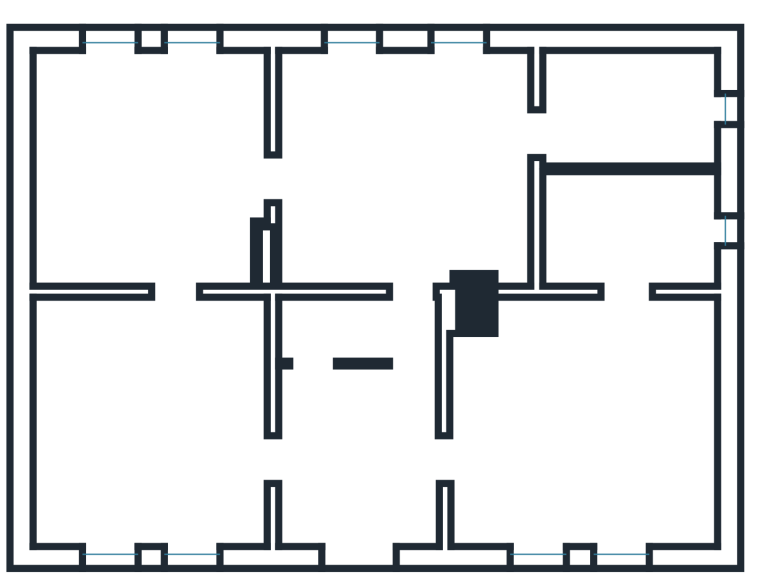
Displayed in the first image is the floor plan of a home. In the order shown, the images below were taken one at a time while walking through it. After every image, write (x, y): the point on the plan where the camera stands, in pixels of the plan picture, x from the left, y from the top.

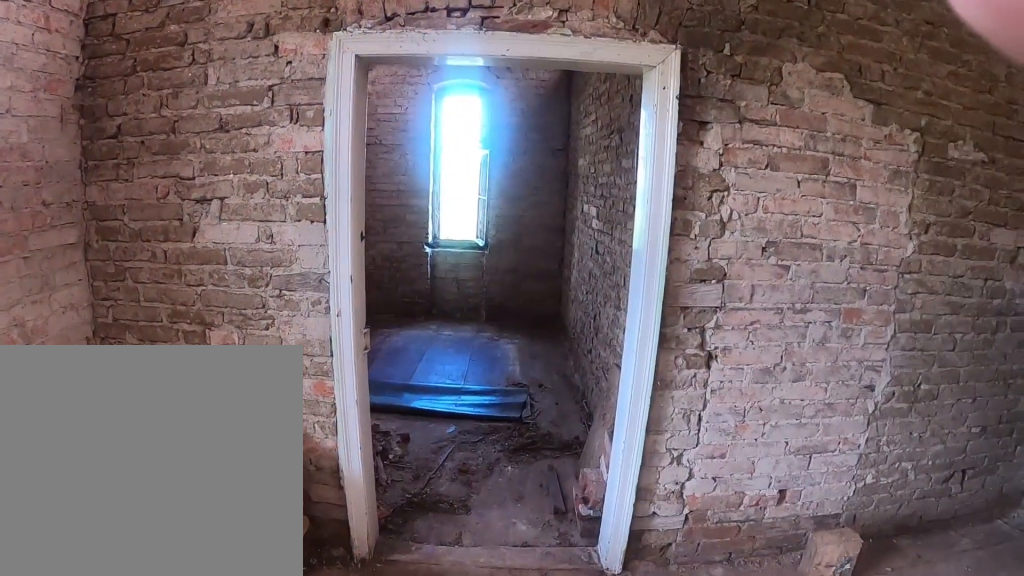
(476, 138)
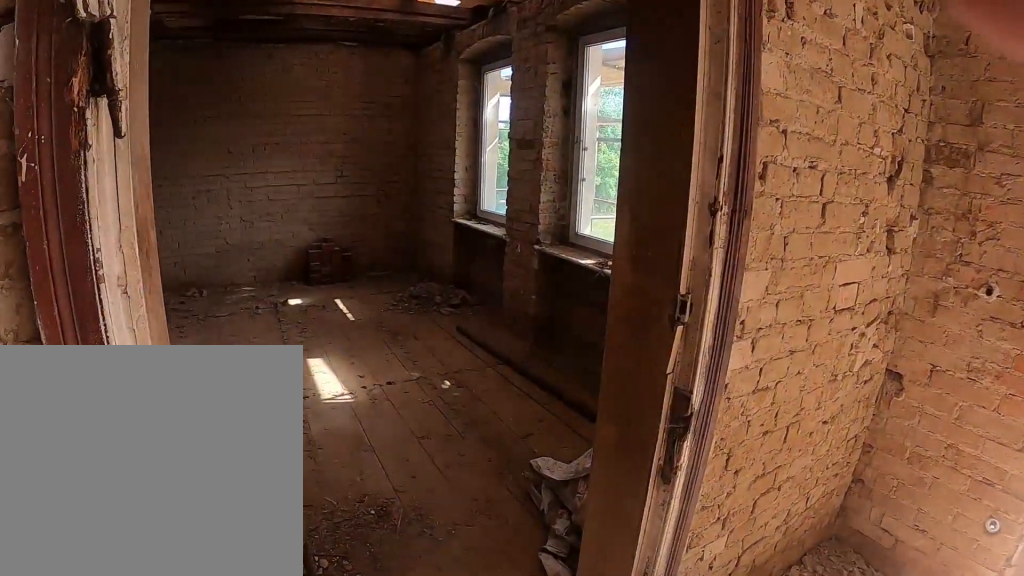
(400, 438)
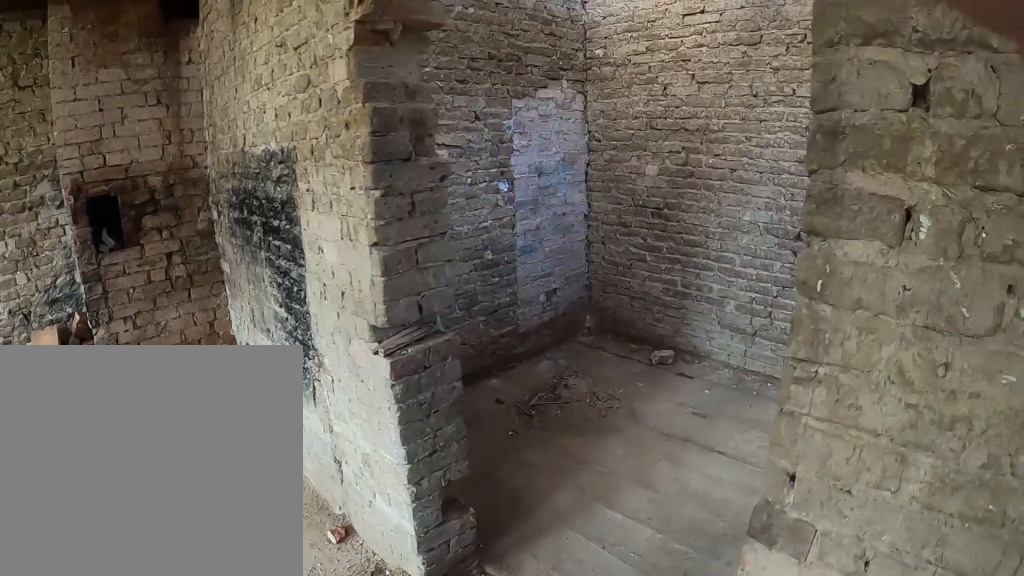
(600, 355)
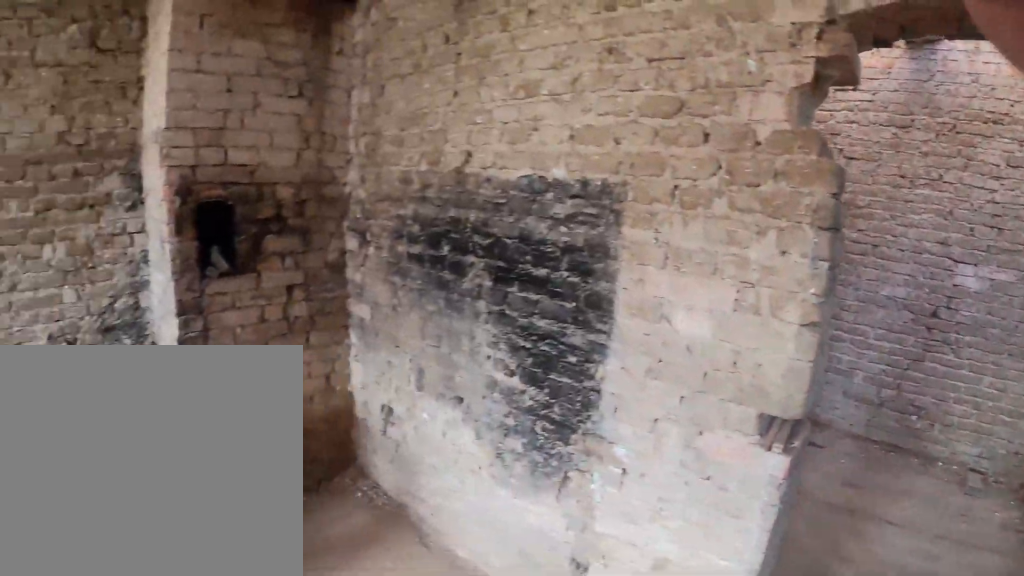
(556, 401)
